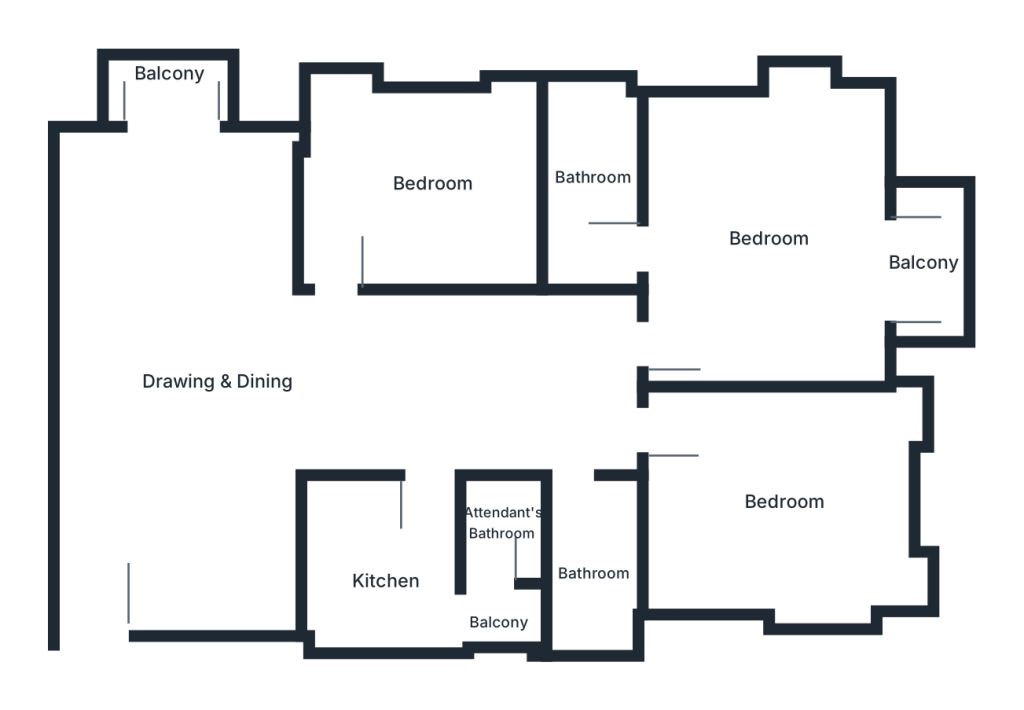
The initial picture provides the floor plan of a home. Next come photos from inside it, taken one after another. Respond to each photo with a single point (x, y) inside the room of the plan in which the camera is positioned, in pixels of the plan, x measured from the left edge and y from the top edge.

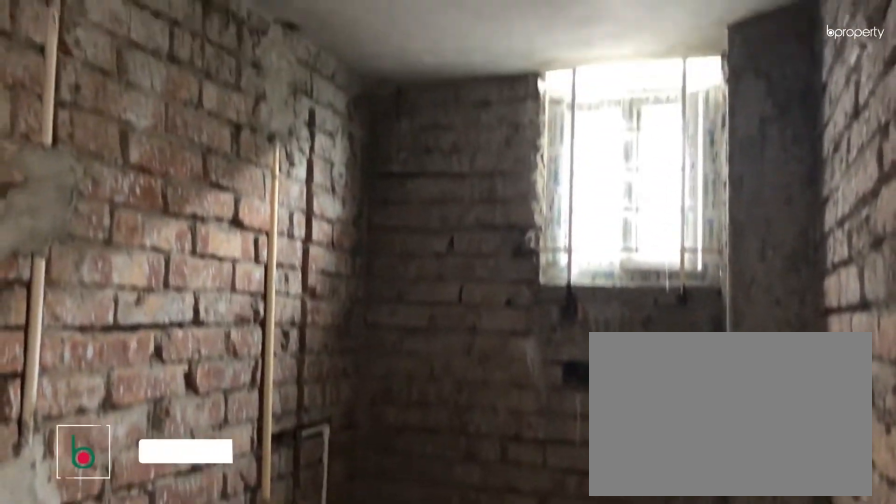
(593, 178)
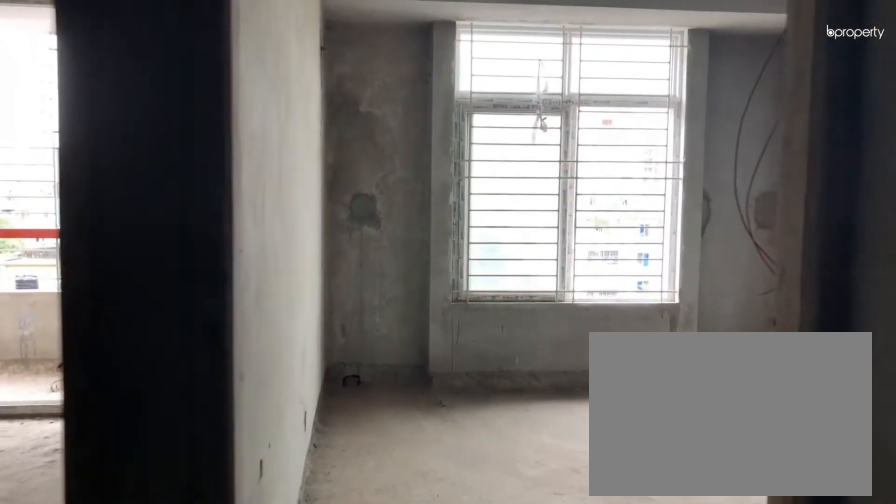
(624, 346)
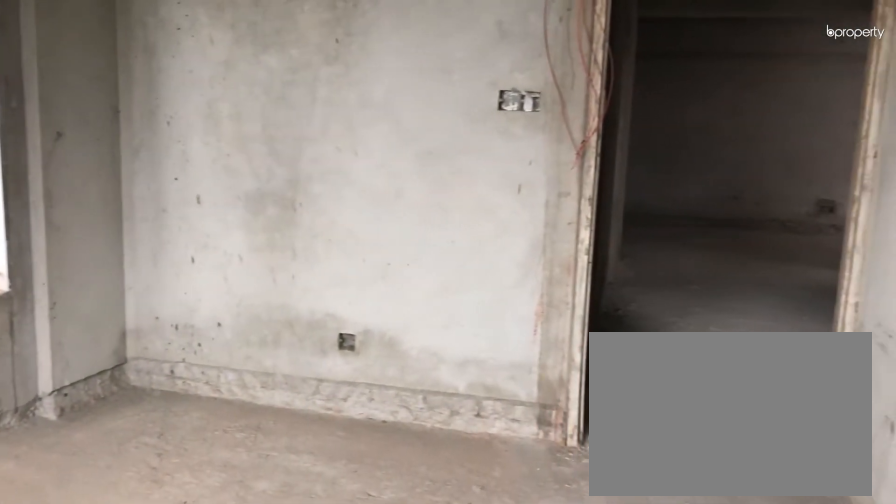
(789, 519)
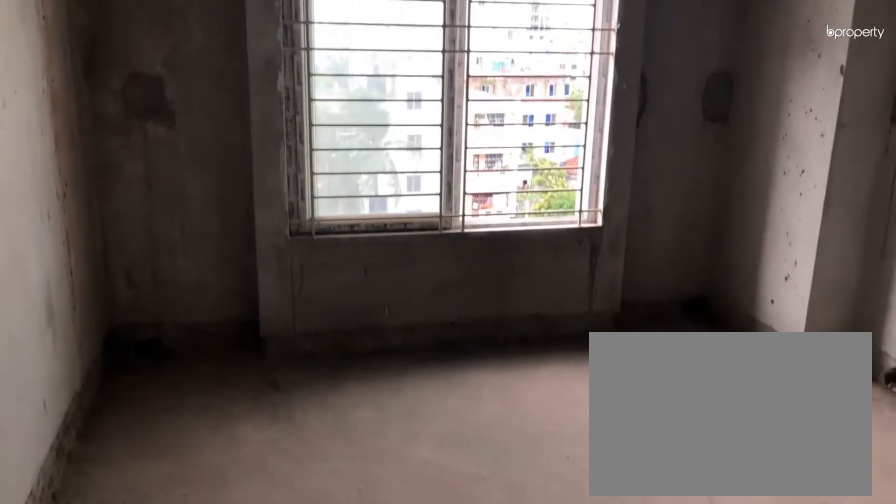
(789, 519)
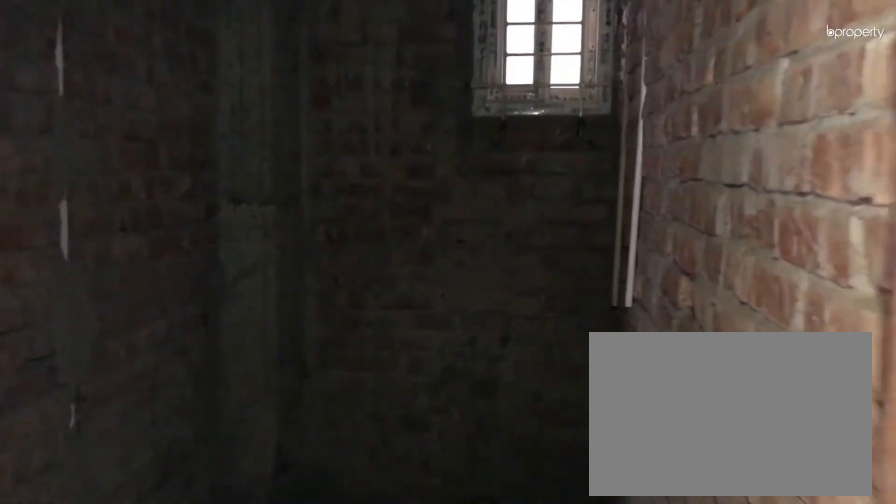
(593, 557)
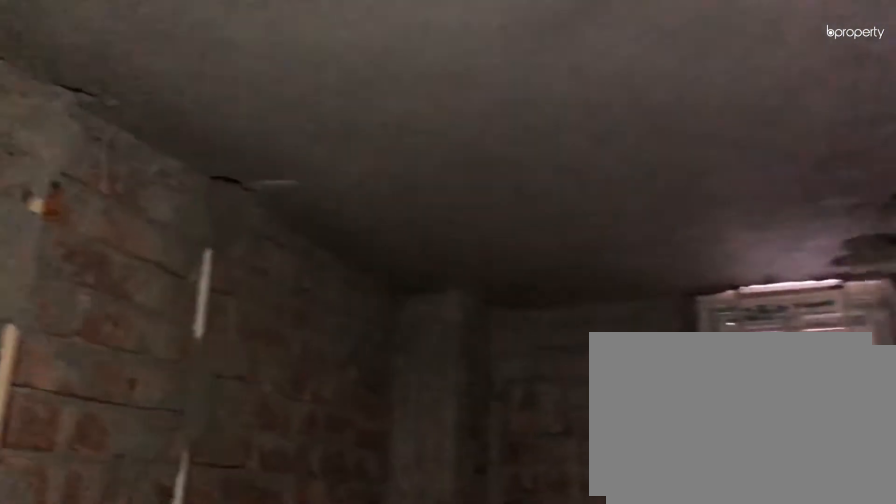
(593, 557)
